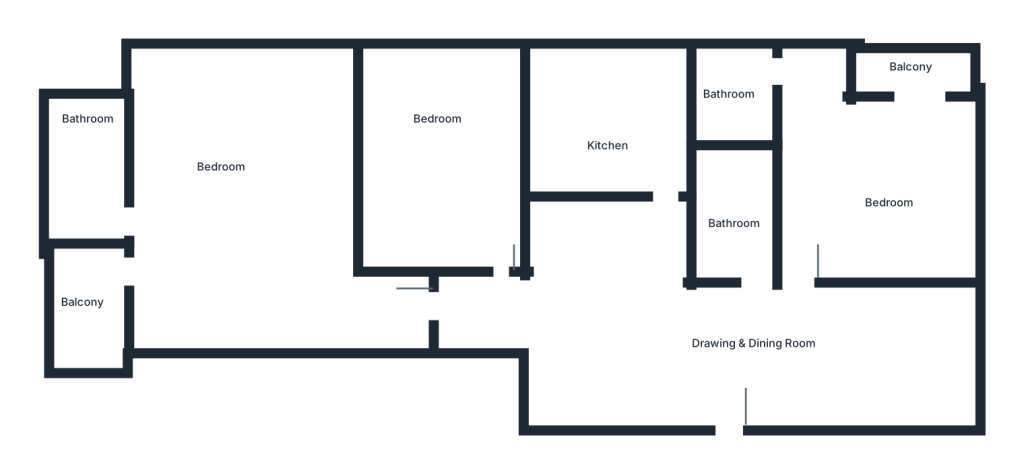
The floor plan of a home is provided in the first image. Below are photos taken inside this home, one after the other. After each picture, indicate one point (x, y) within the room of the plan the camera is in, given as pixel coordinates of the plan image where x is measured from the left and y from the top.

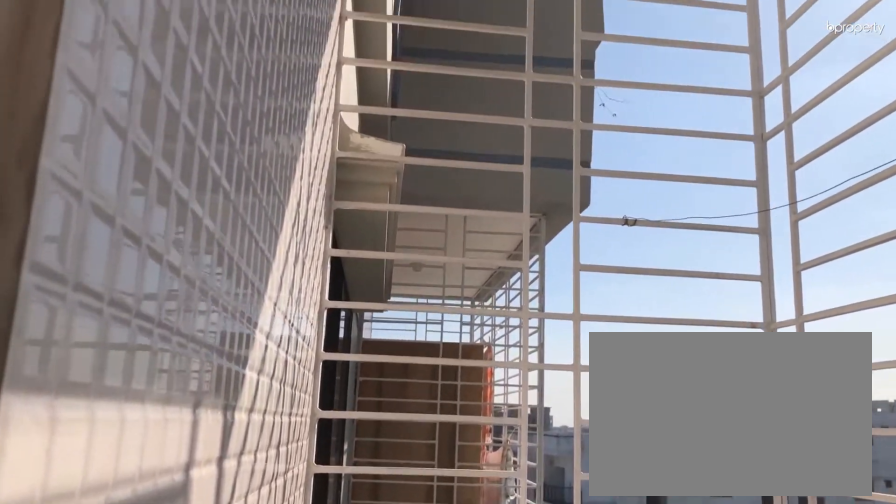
(86, 312)
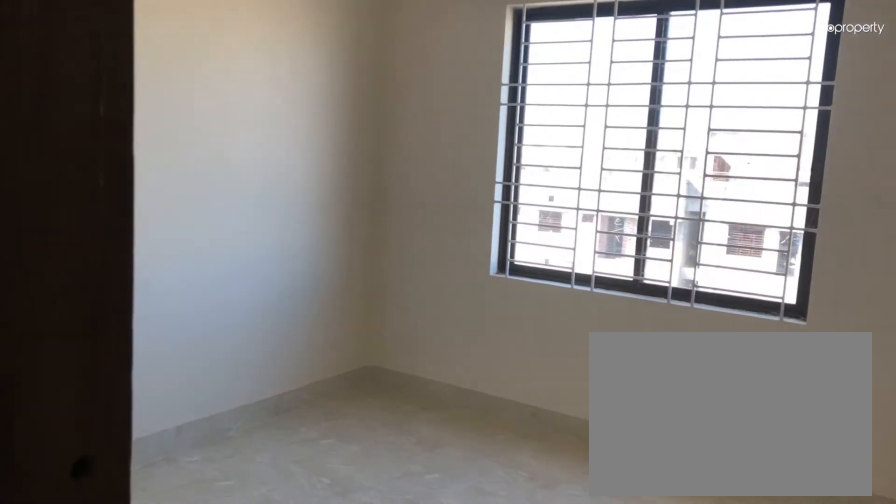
(481, 224)
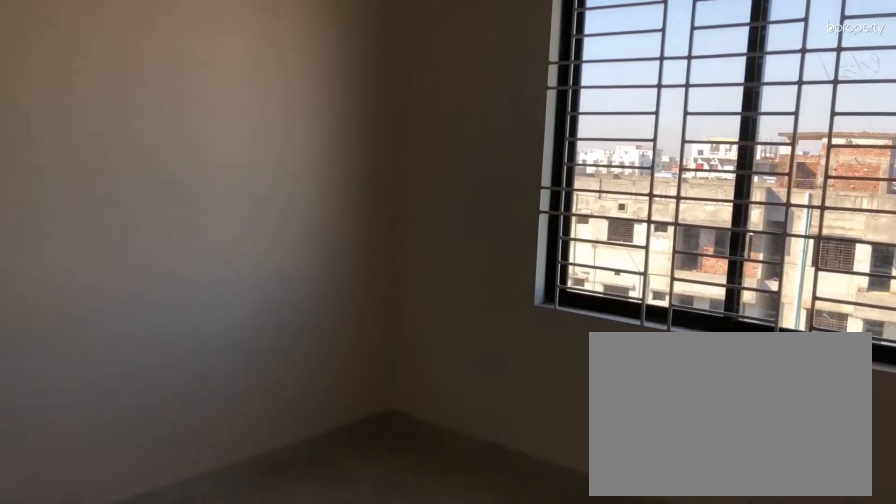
(447, 166)
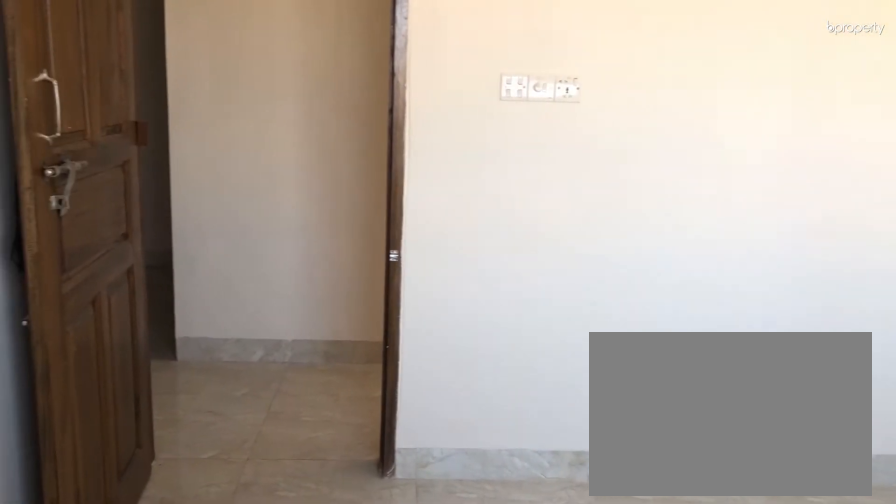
(447, 166)
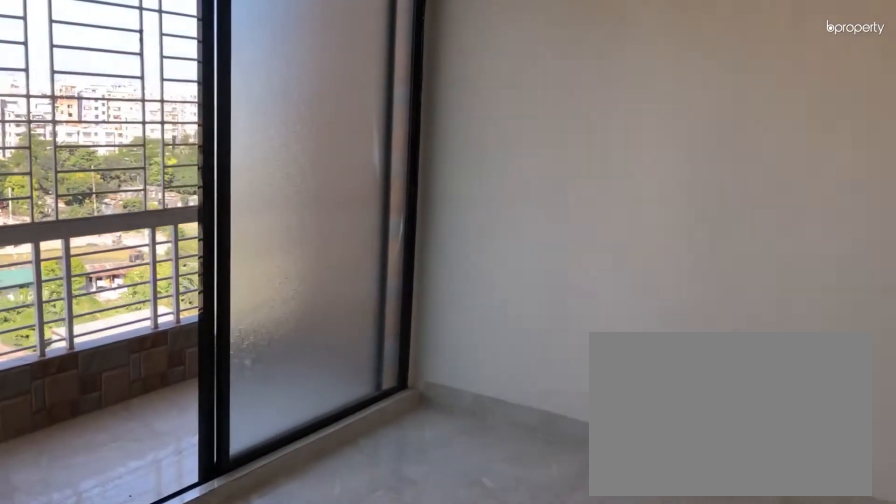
(875, 175)
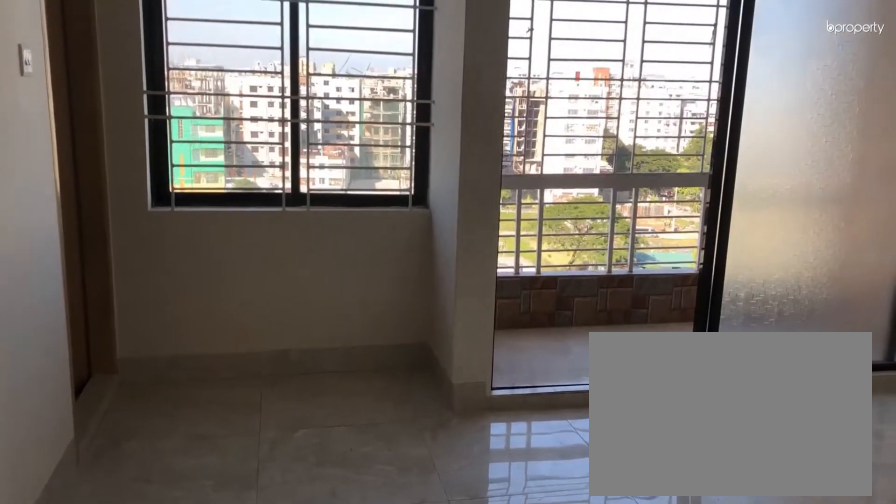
(875, 175)
